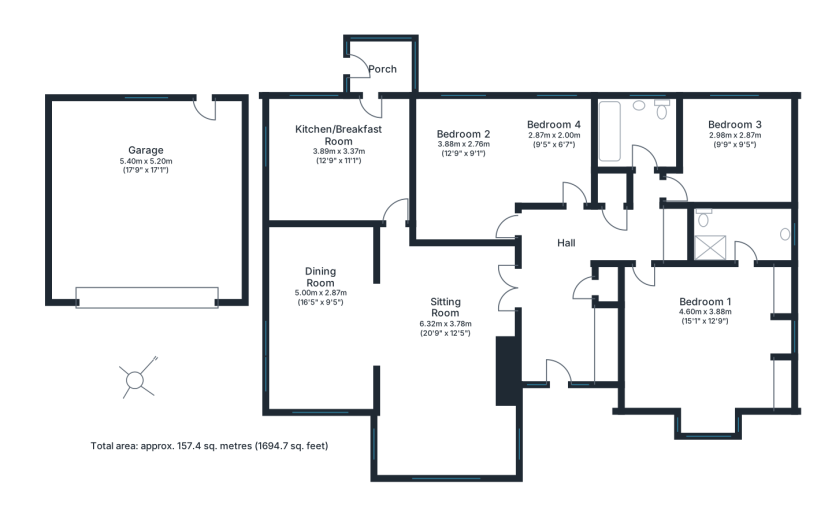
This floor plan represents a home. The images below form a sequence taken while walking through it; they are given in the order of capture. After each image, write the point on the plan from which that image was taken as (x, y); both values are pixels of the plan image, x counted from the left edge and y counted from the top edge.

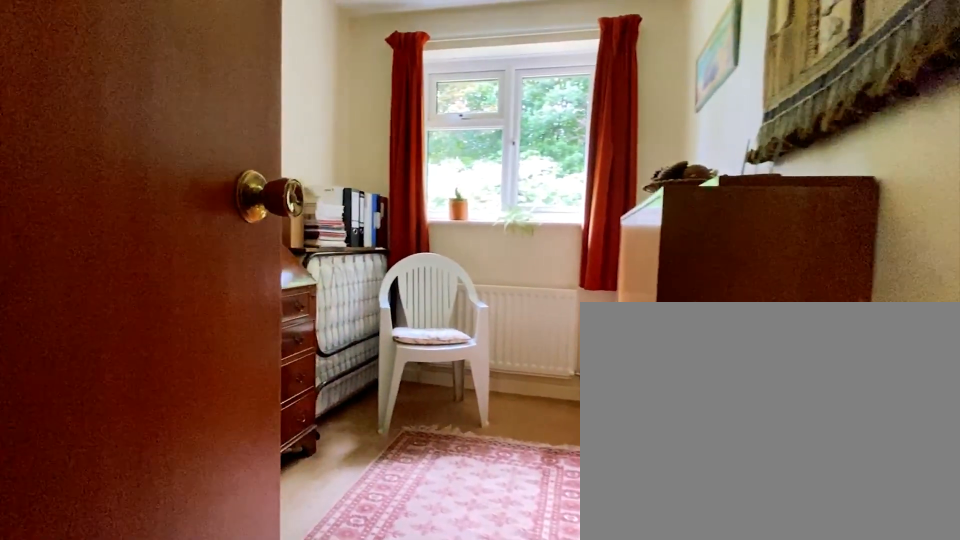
(562, 192)
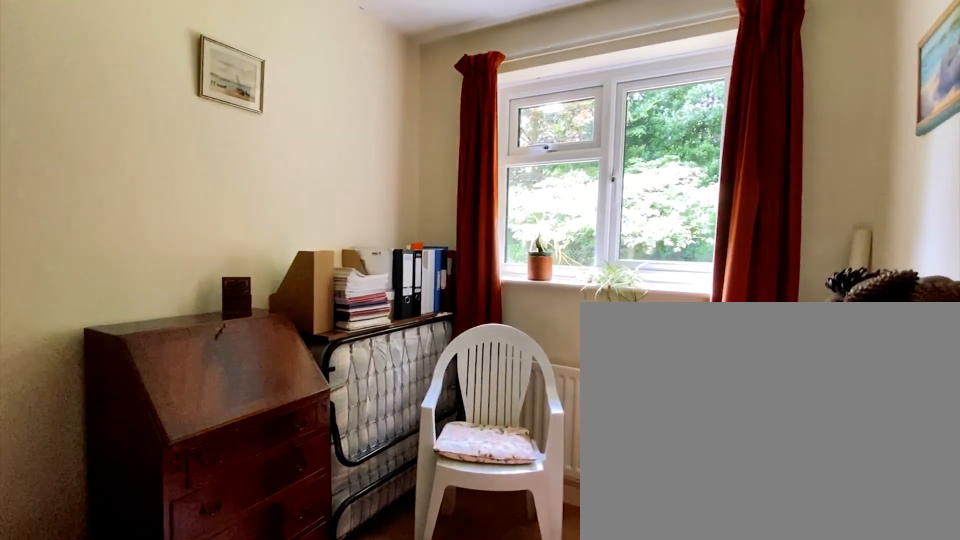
(553, 166)
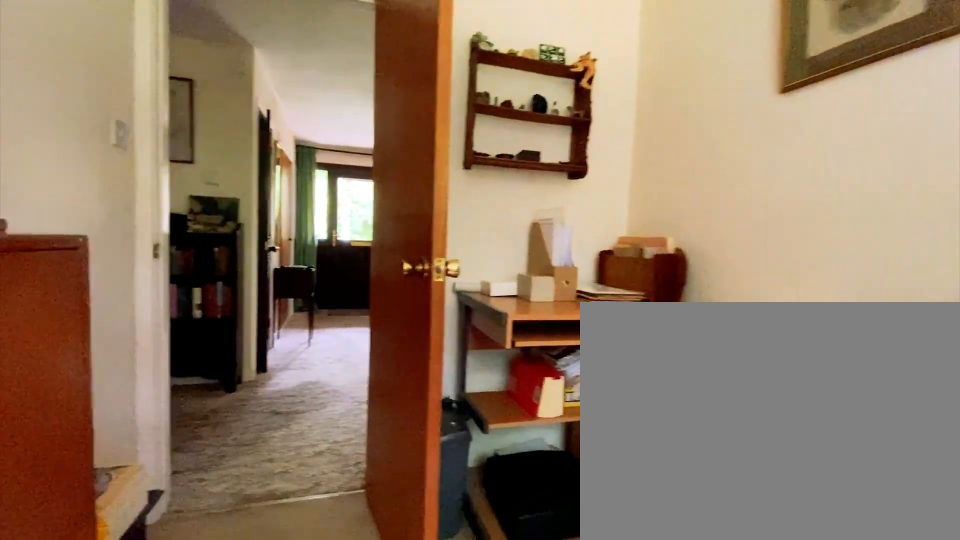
(553, 166)
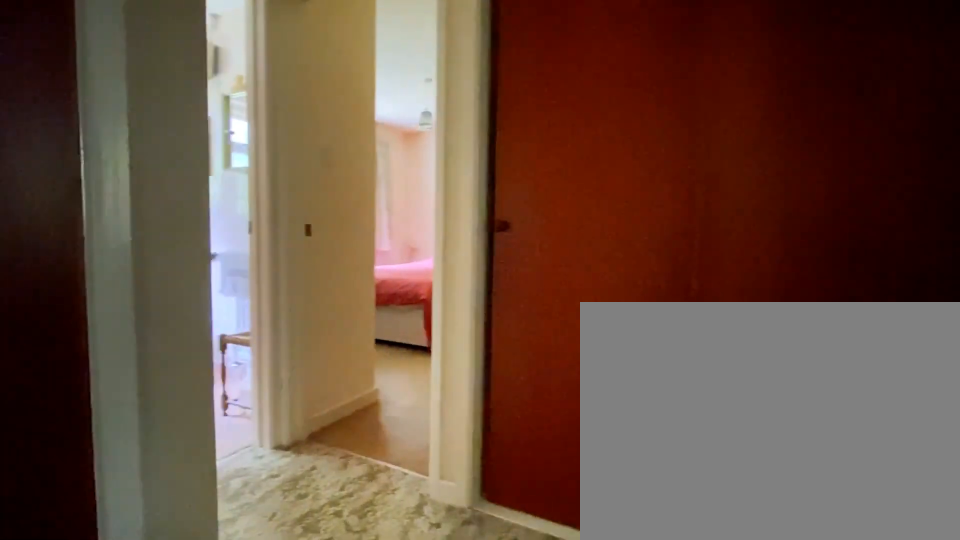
(621, 224)
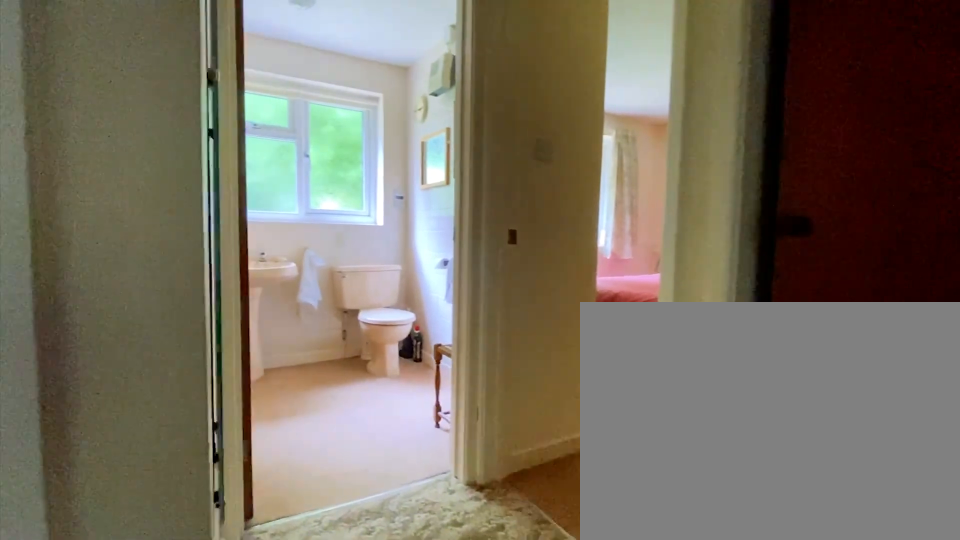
(646, 222)
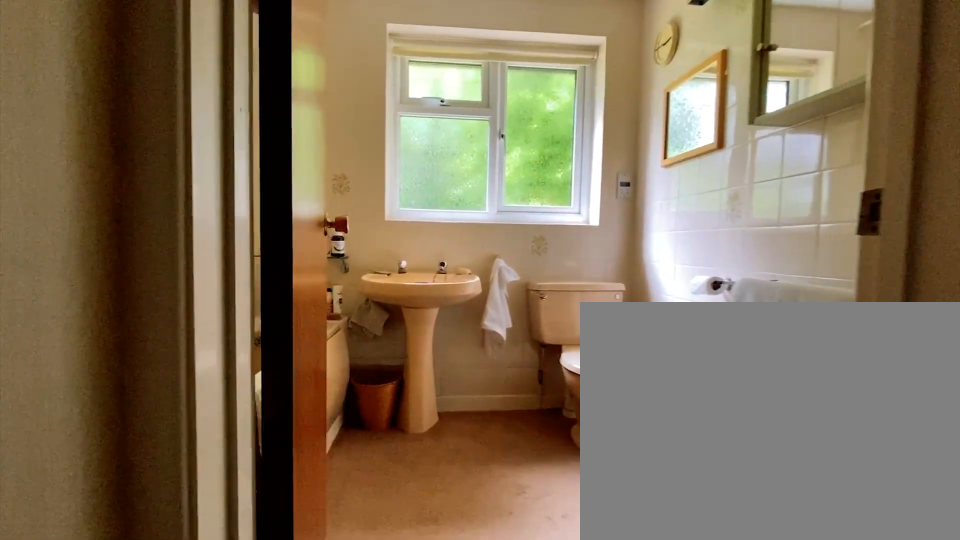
(646, 188)
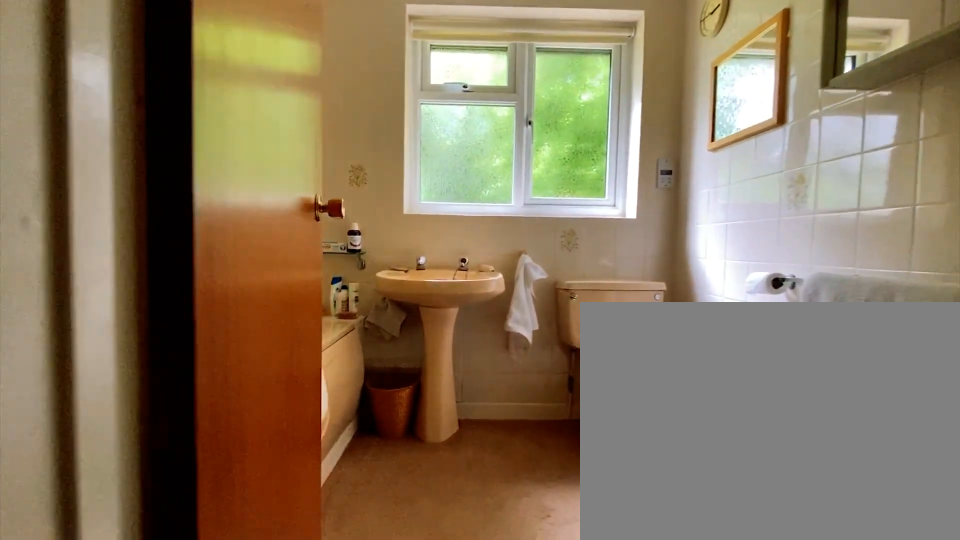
(646, 180)
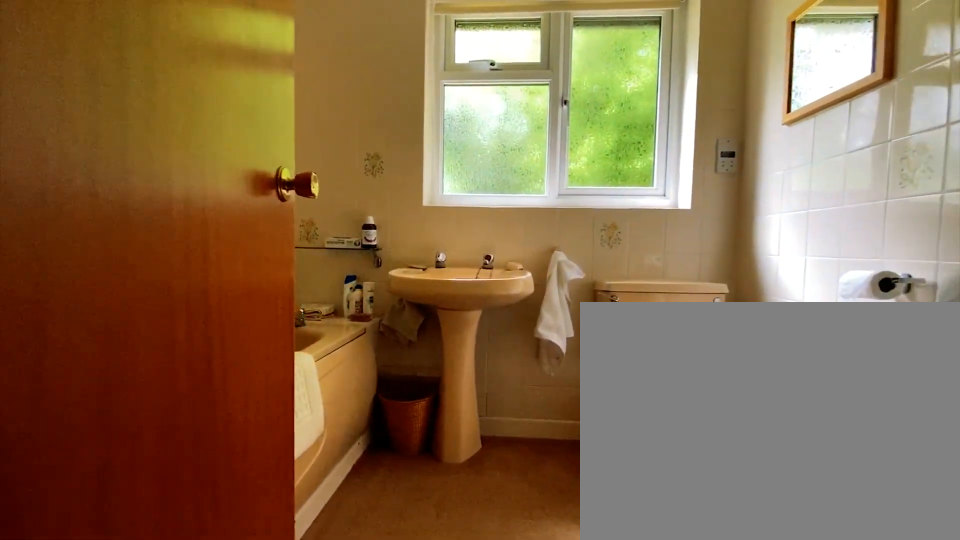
(646, 171)
